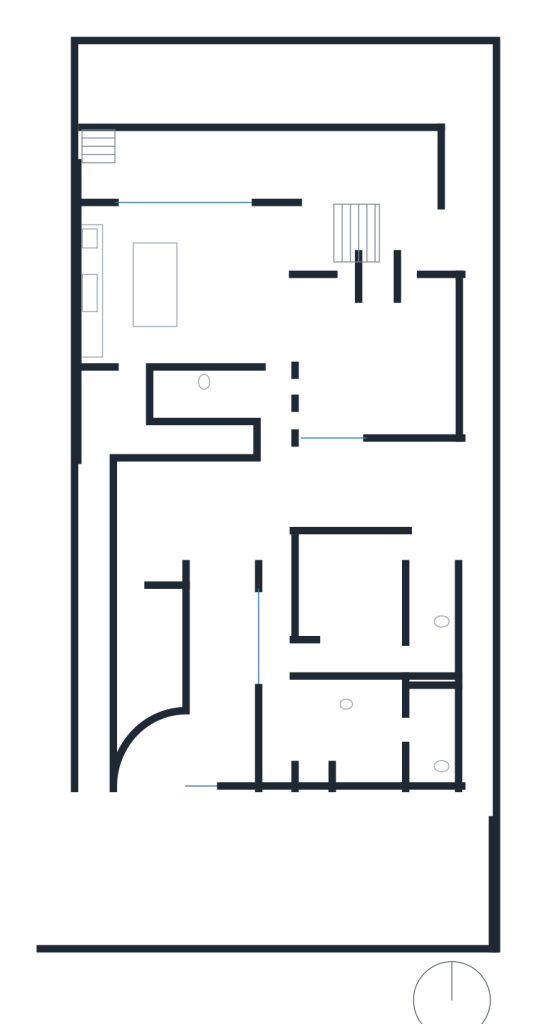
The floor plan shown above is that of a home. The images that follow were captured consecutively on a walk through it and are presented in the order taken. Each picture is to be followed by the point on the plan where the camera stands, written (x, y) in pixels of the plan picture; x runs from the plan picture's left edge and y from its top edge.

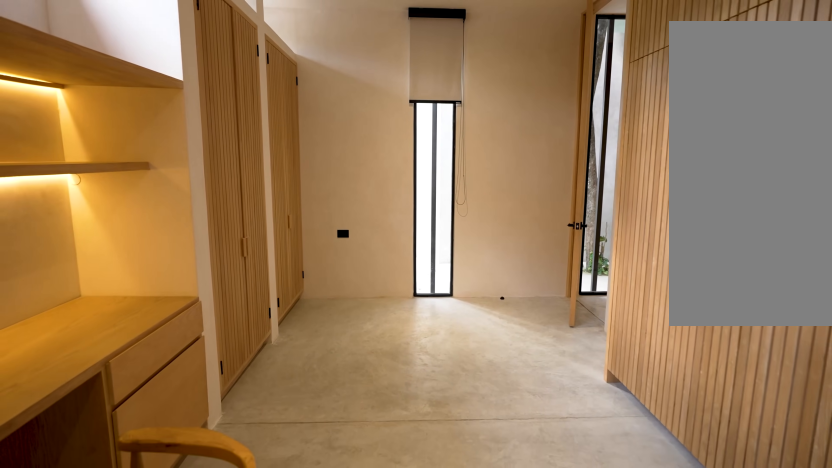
(277, 725)
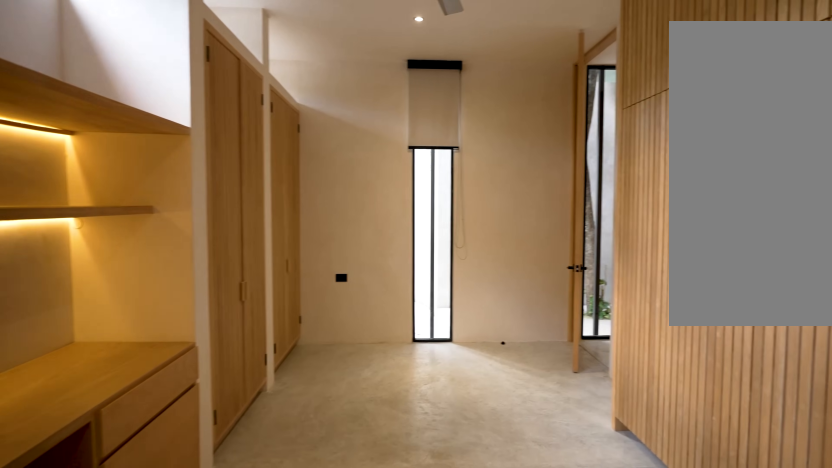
(338, 733)
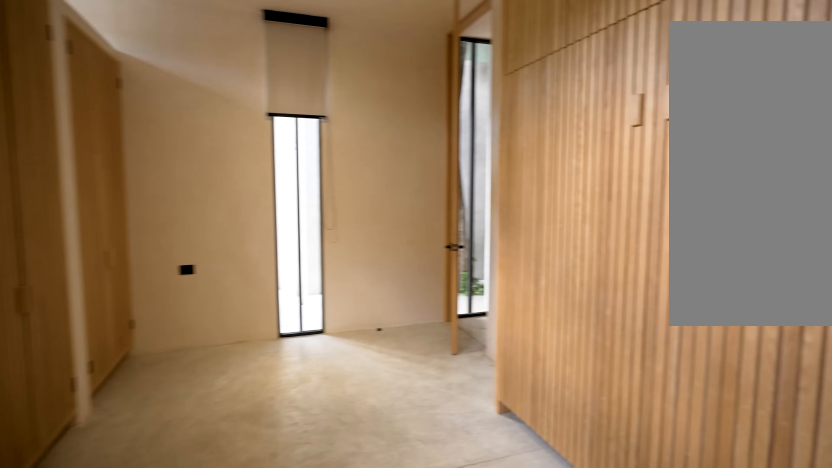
(348, 733)
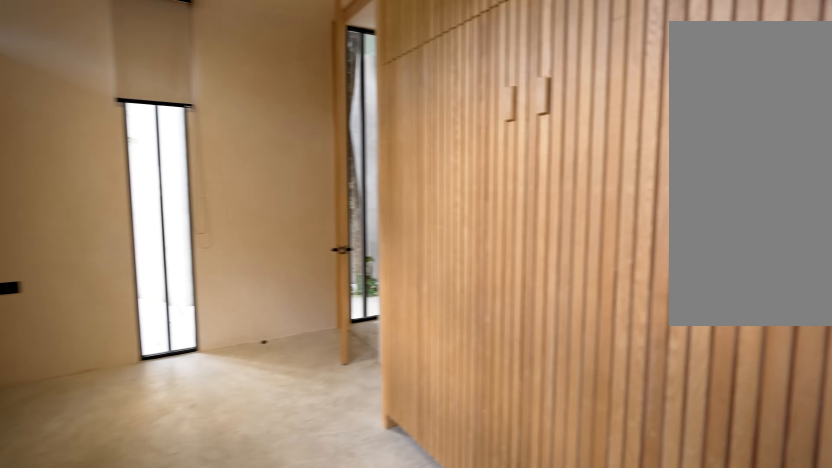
(348, 732)
